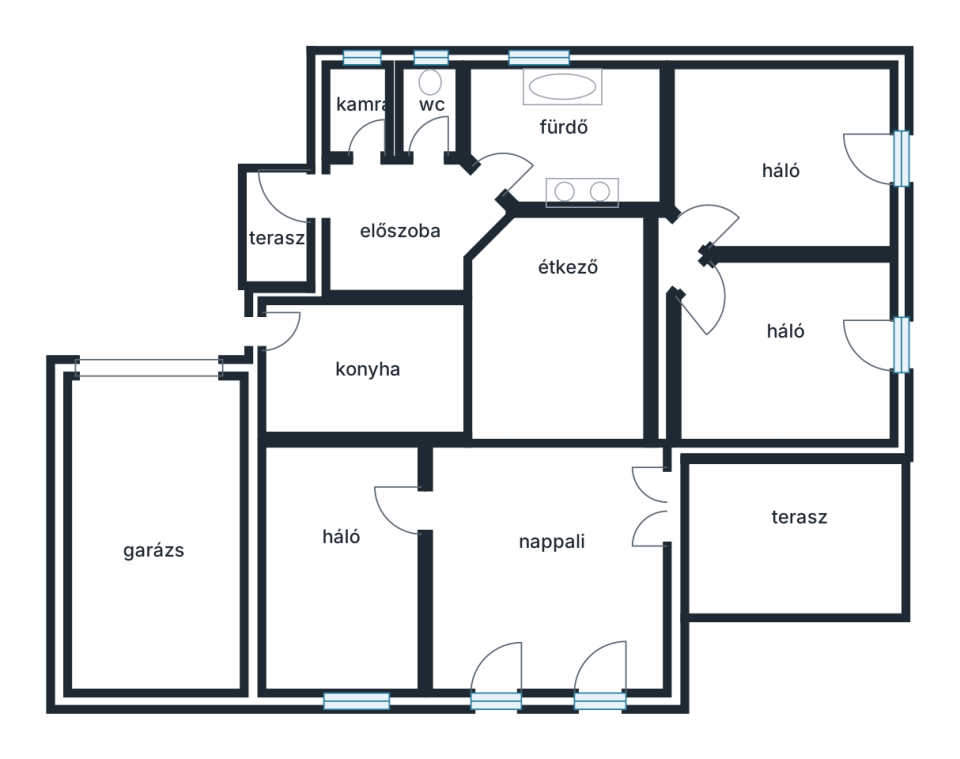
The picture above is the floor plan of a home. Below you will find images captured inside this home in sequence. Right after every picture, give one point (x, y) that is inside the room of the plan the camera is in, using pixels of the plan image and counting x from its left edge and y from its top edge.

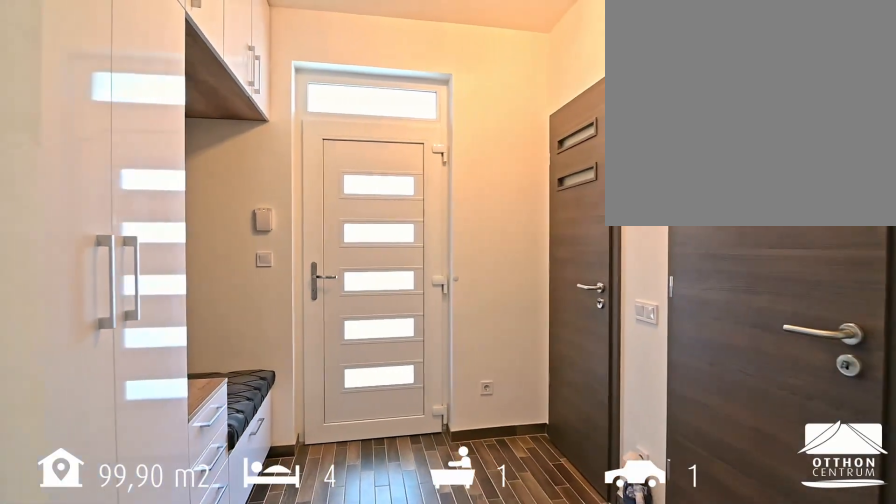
(402, 225)
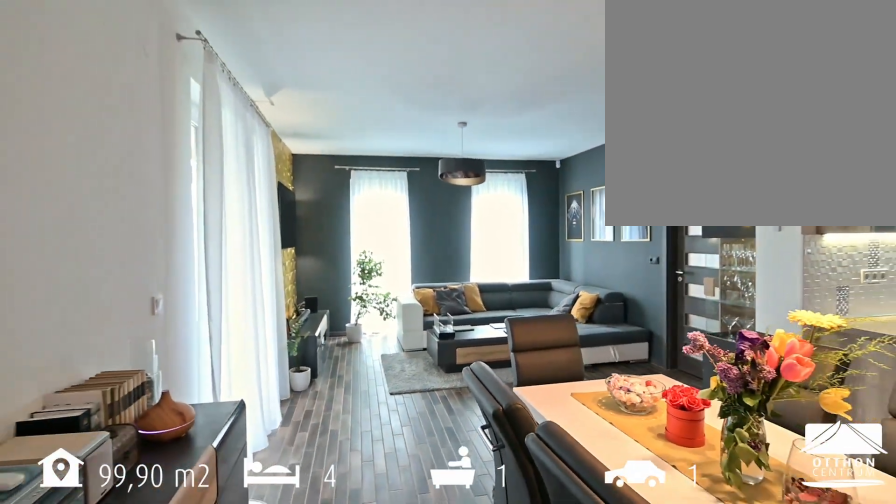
(498, 365)
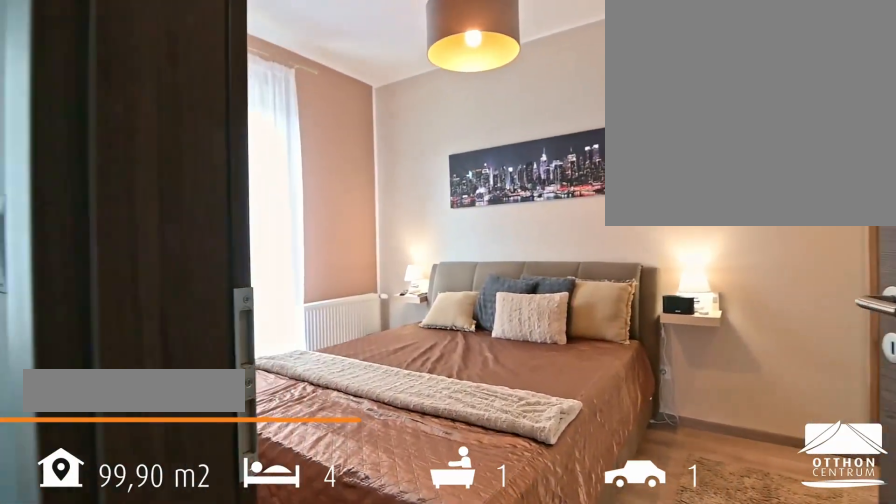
(341, 533)
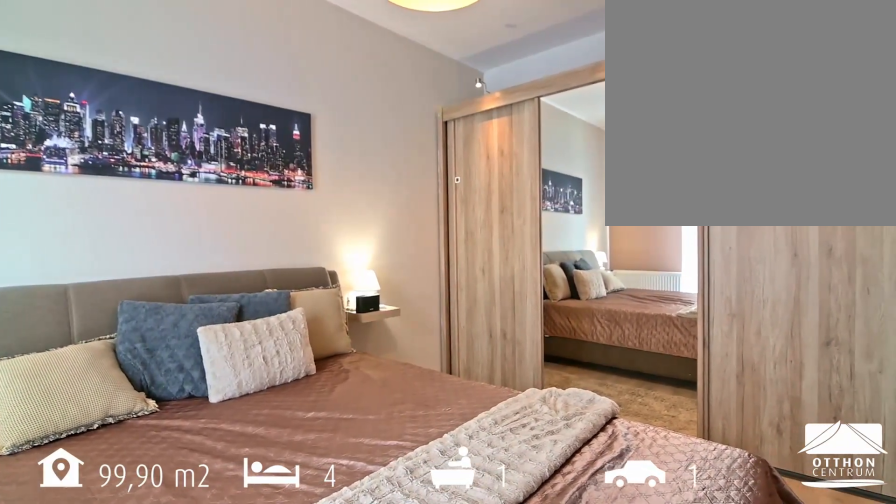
(340, 533)
